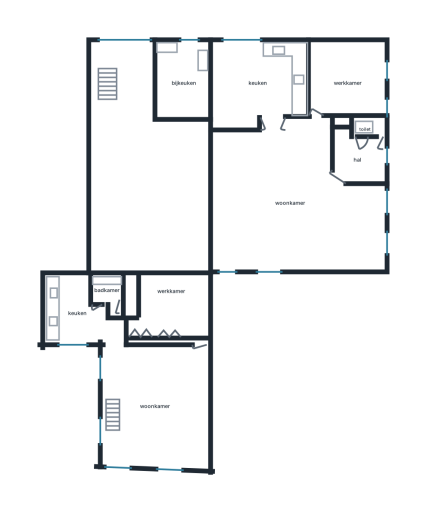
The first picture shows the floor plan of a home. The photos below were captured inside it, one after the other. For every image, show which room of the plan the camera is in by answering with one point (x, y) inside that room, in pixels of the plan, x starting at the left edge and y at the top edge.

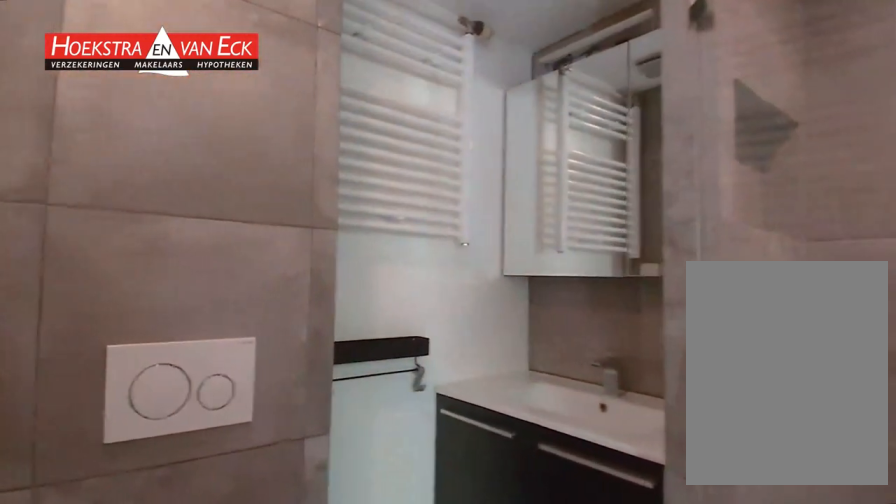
(108, 291)
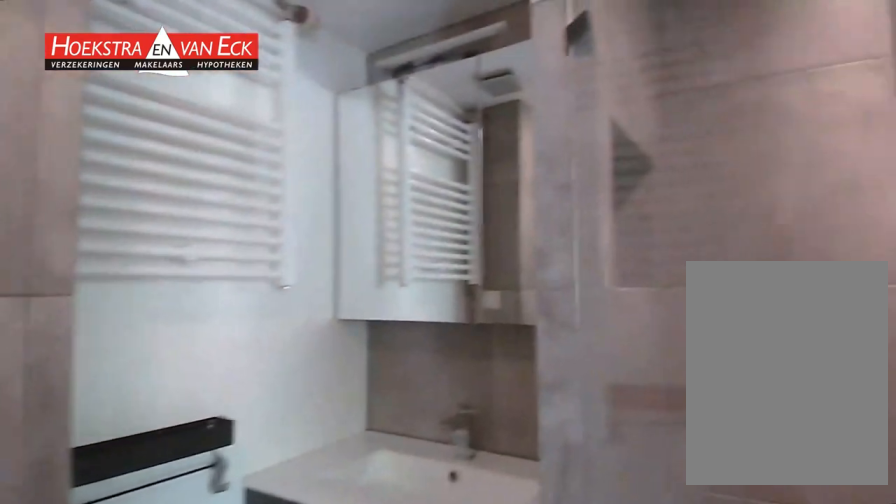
(108, 291)
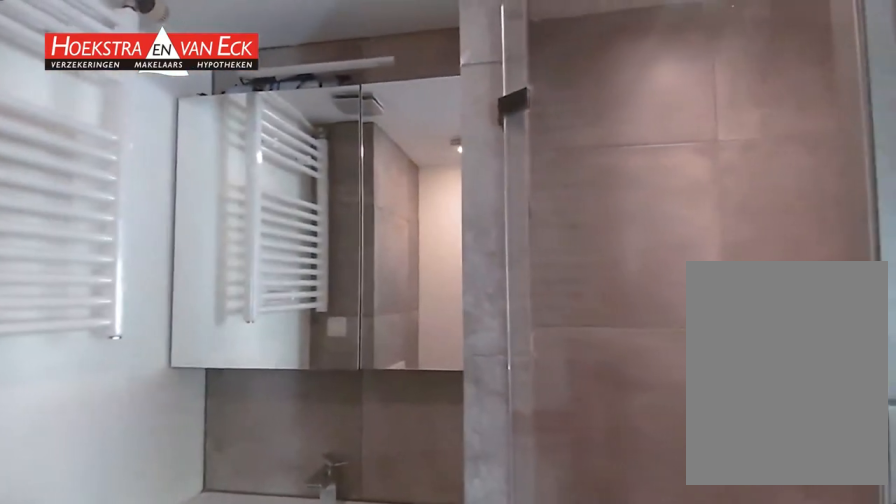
(108, 291)
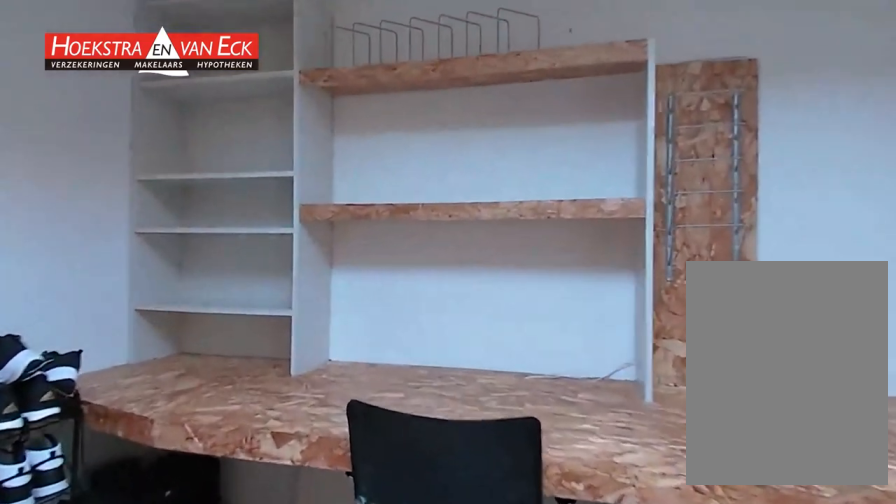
(170, 310)
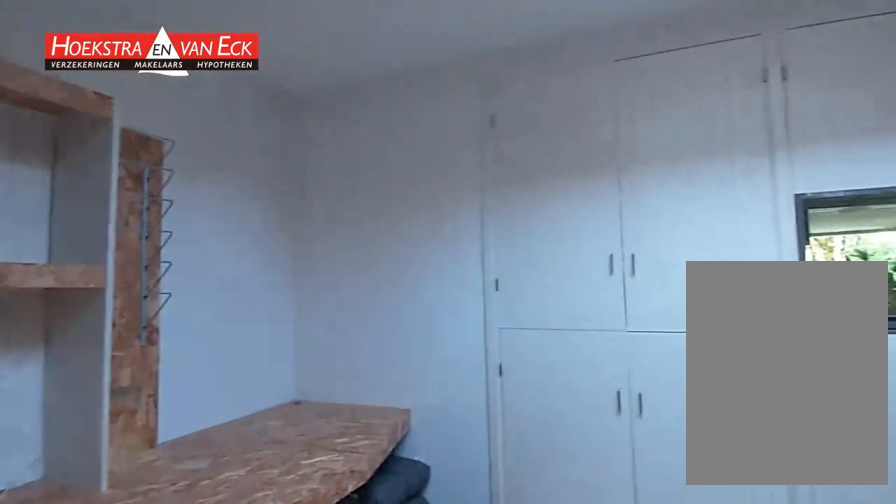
(170, 310)
